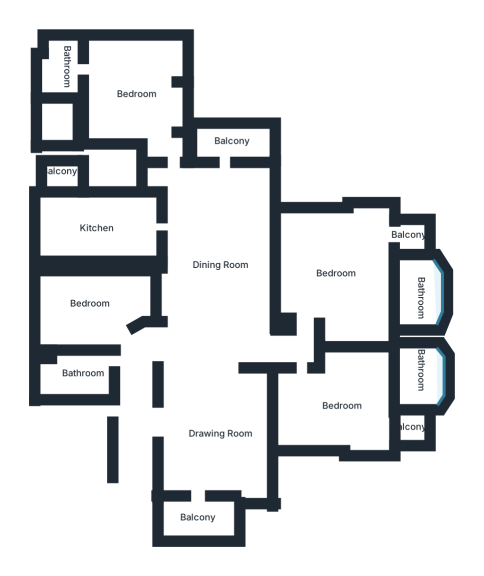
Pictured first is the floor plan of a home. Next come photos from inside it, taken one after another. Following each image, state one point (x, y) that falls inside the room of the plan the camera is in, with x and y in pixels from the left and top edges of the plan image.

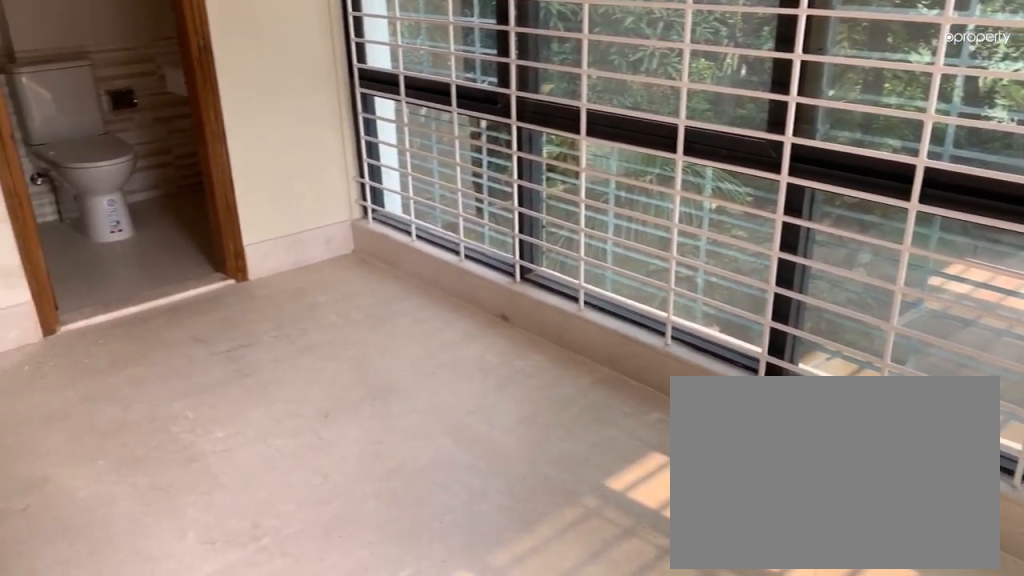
(137, 93)
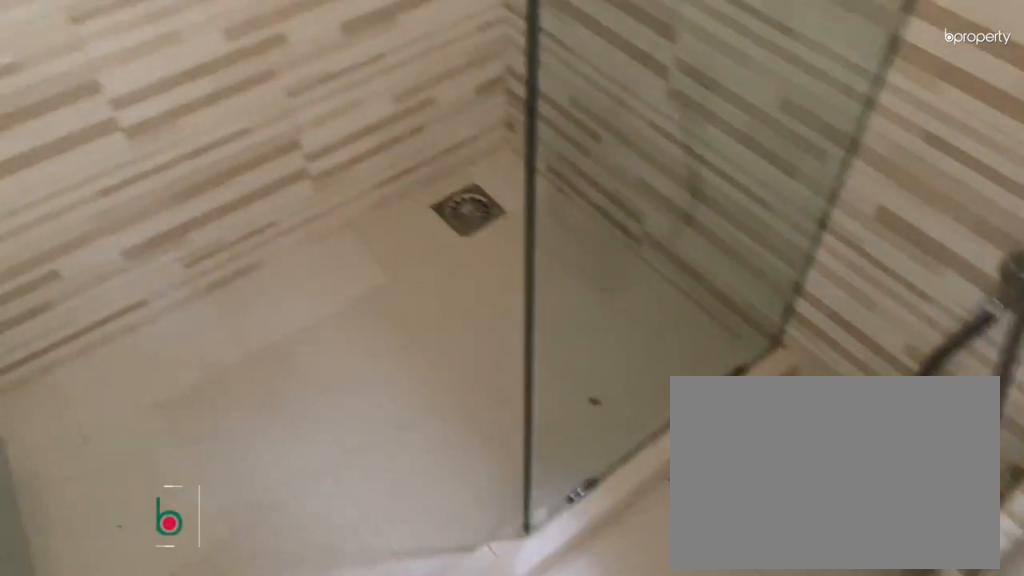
(65, 64)
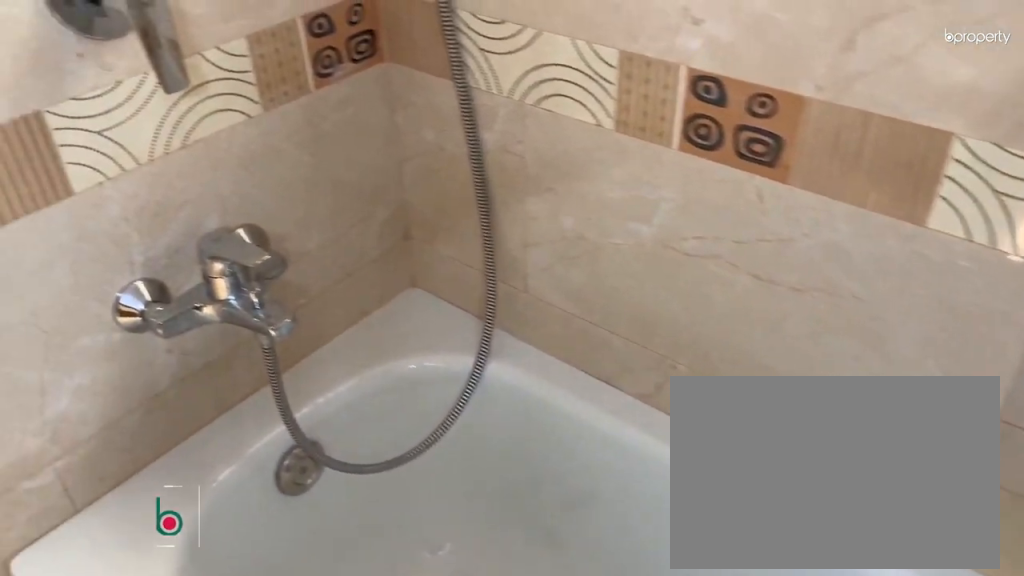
(416, 297)
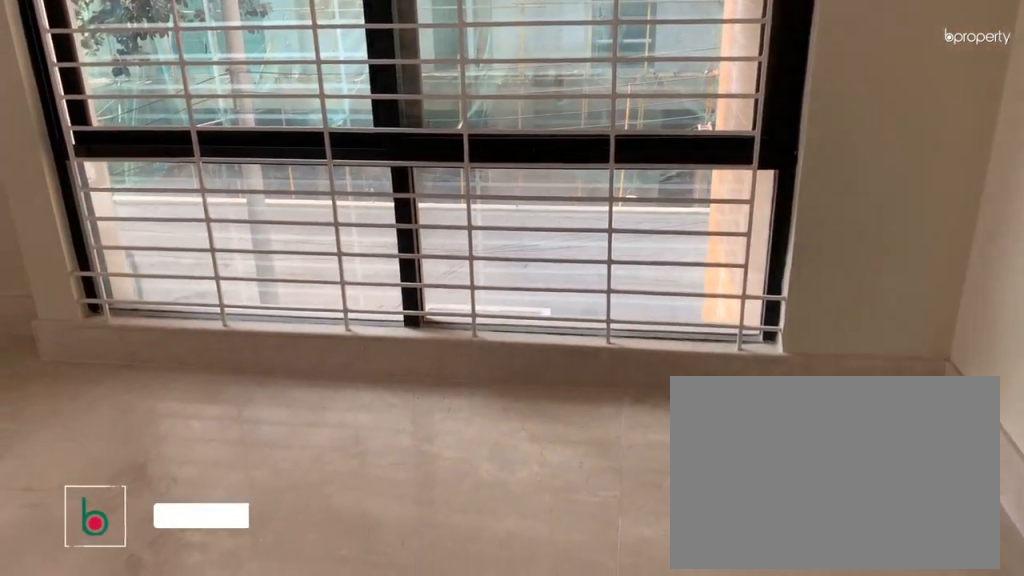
(344, 405)
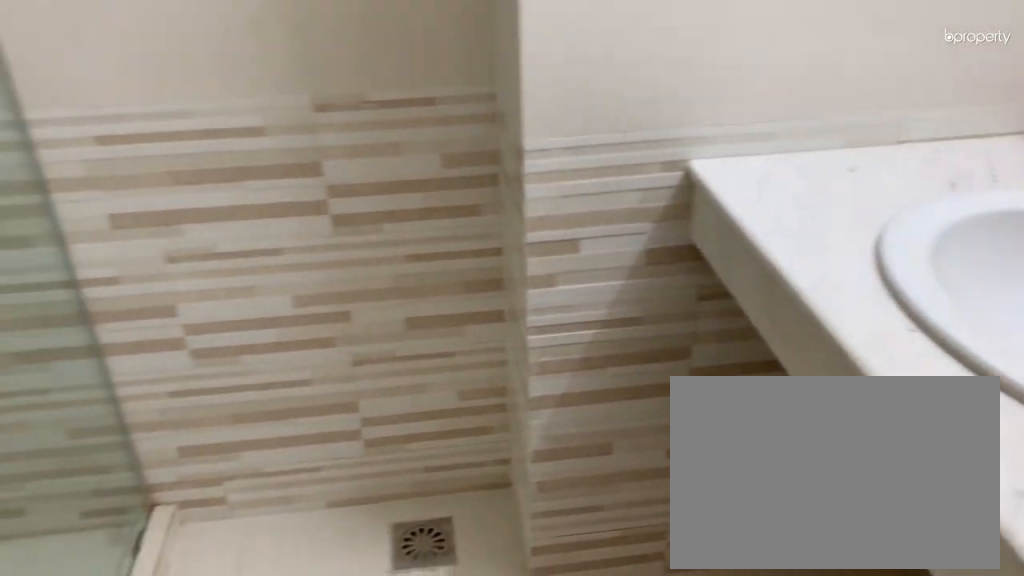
(419, 371)
